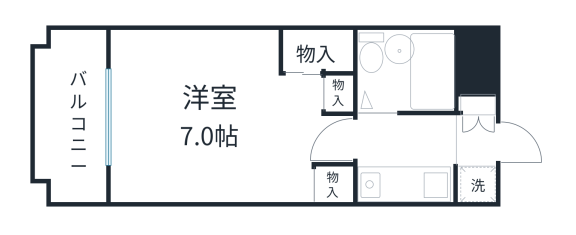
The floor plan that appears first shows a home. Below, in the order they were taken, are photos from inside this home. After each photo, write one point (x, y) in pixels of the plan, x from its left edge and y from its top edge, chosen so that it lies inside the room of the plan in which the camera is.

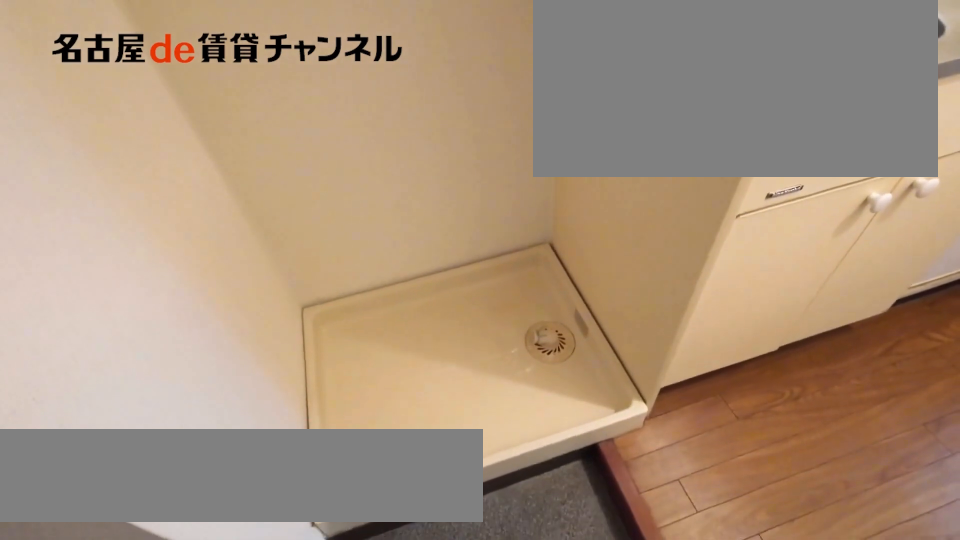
(475, 183)
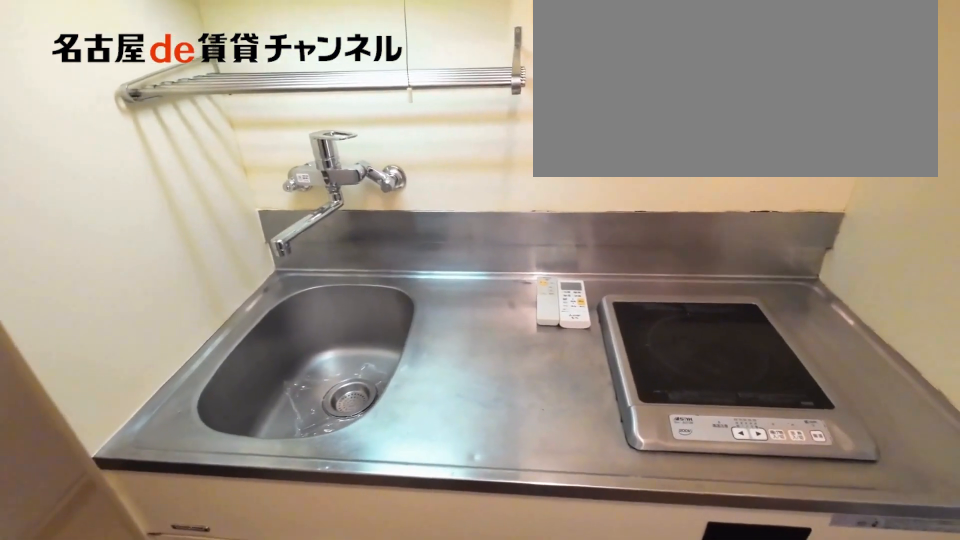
(403, 185)
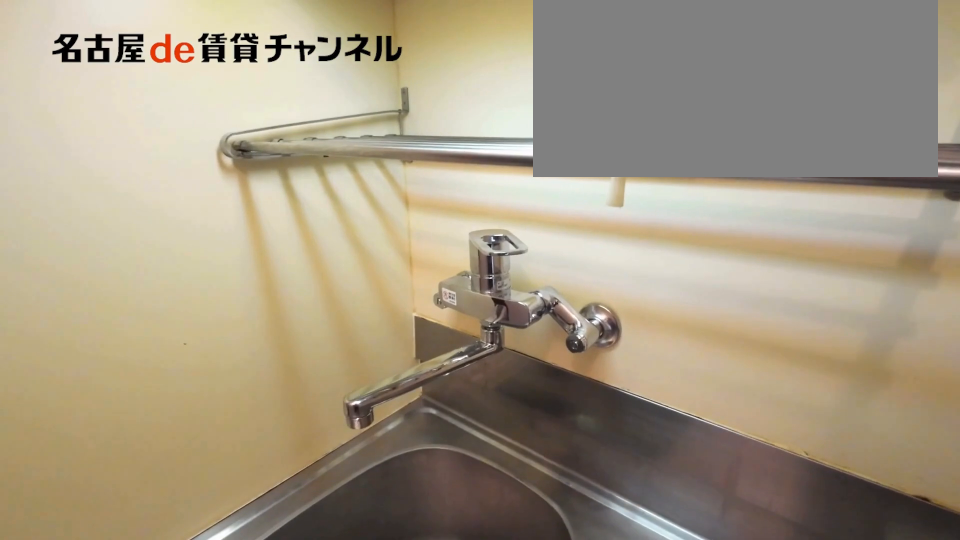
(403, 185)
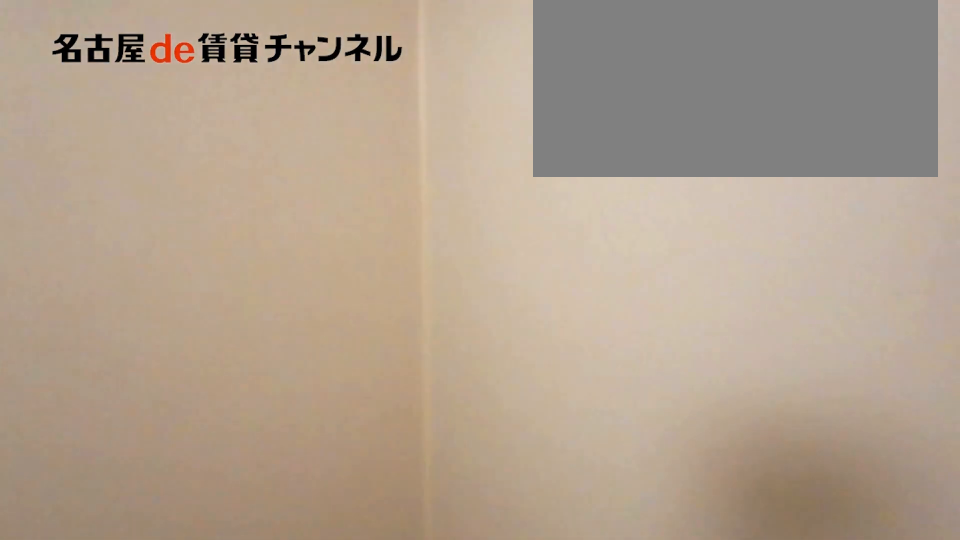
(407, 70)
